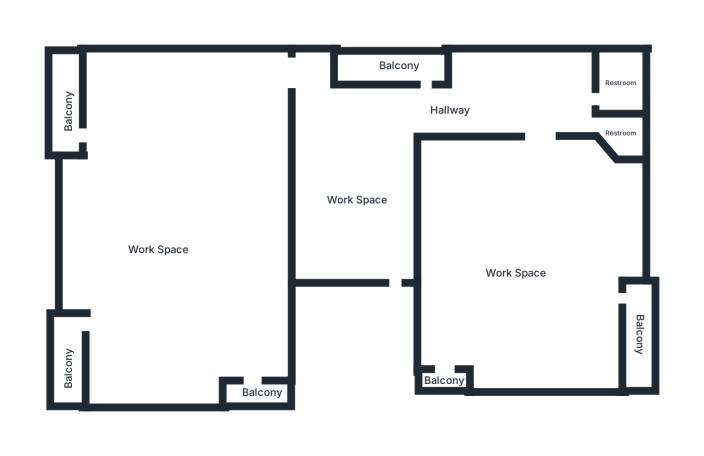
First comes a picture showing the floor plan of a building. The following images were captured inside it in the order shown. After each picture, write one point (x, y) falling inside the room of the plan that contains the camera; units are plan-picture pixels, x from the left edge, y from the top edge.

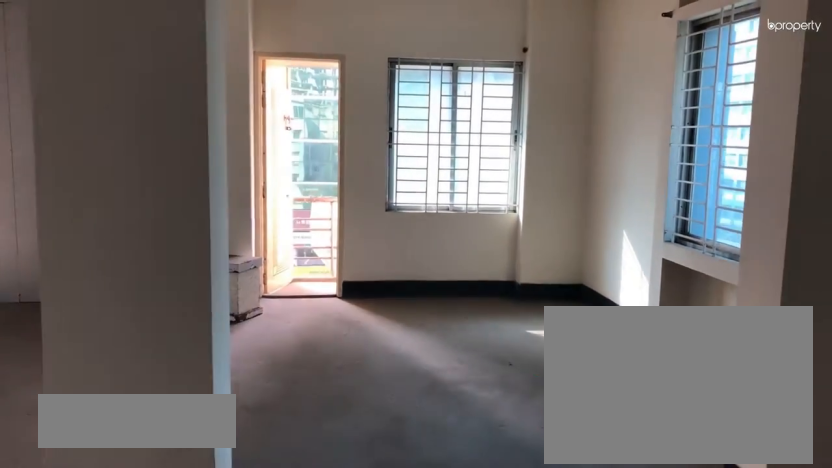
(157, 252)
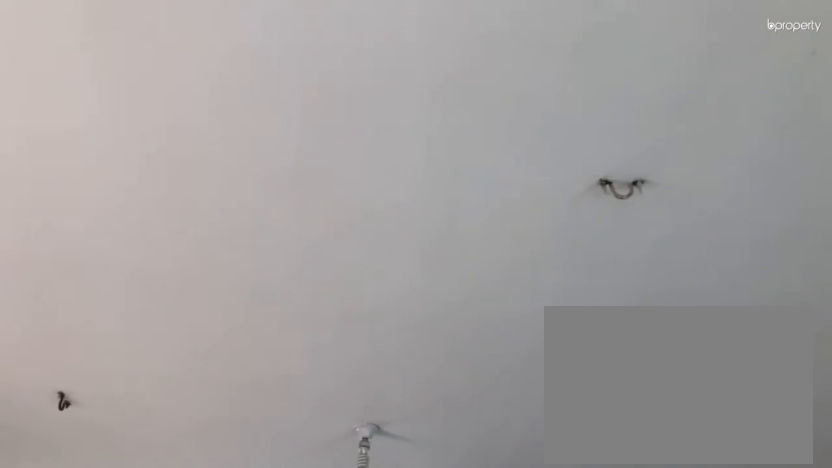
(158, 252)
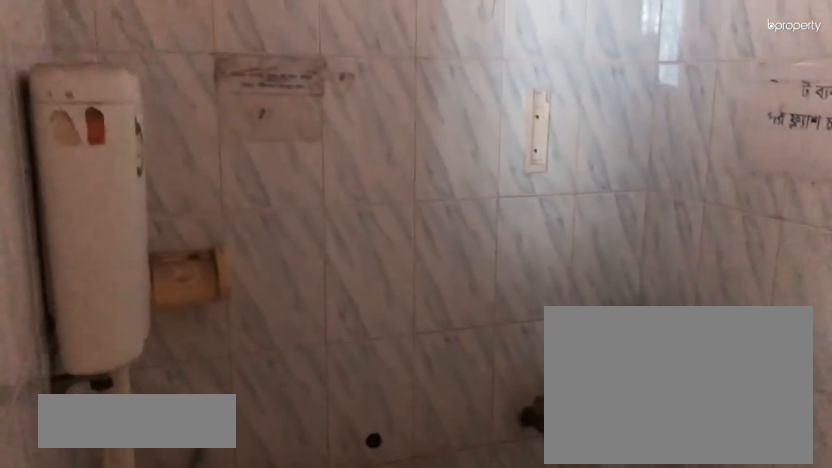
(624, 136)
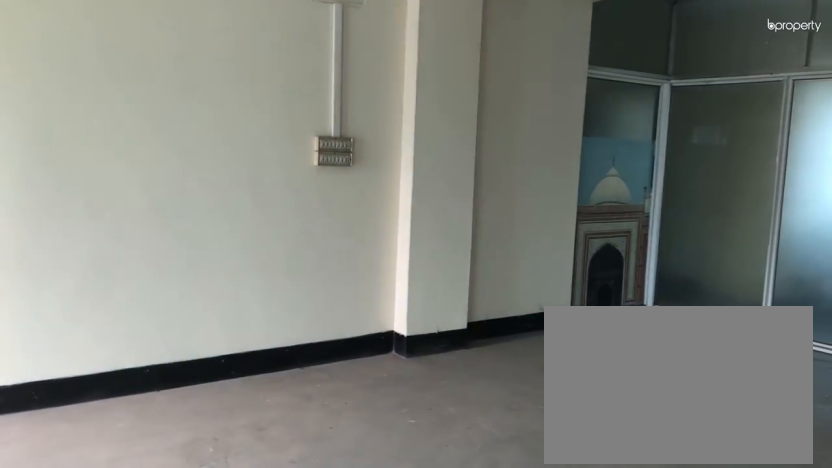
(516, 267)
